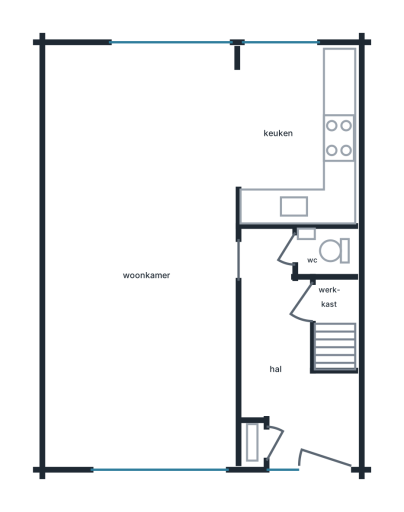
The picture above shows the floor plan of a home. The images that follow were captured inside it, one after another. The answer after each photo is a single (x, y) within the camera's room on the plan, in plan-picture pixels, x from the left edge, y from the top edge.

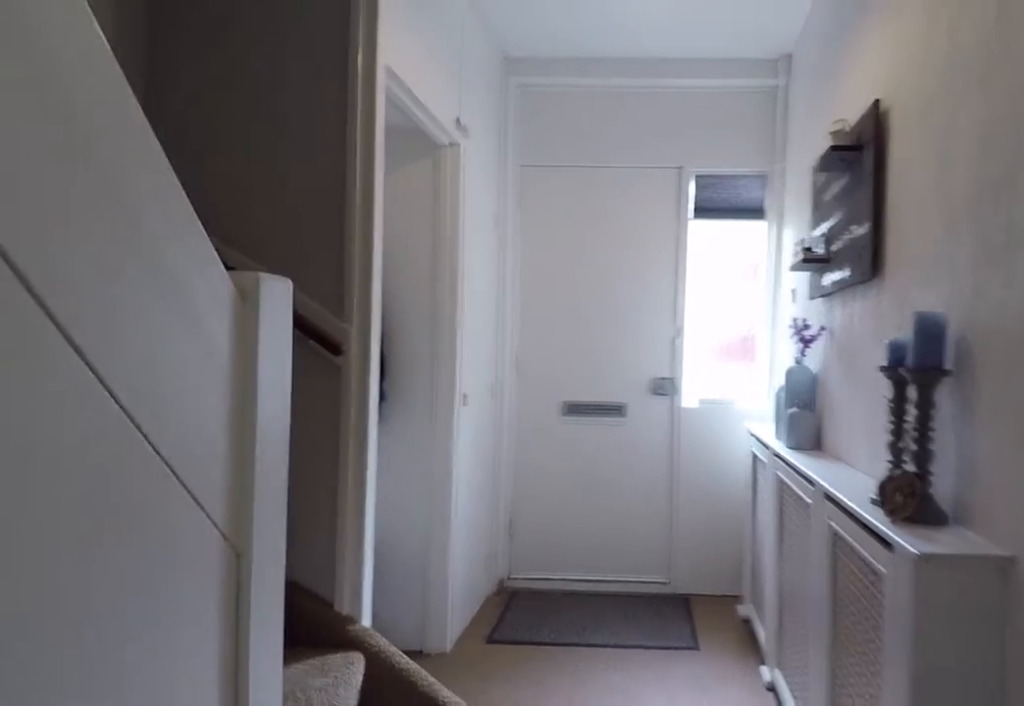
(289, 364)
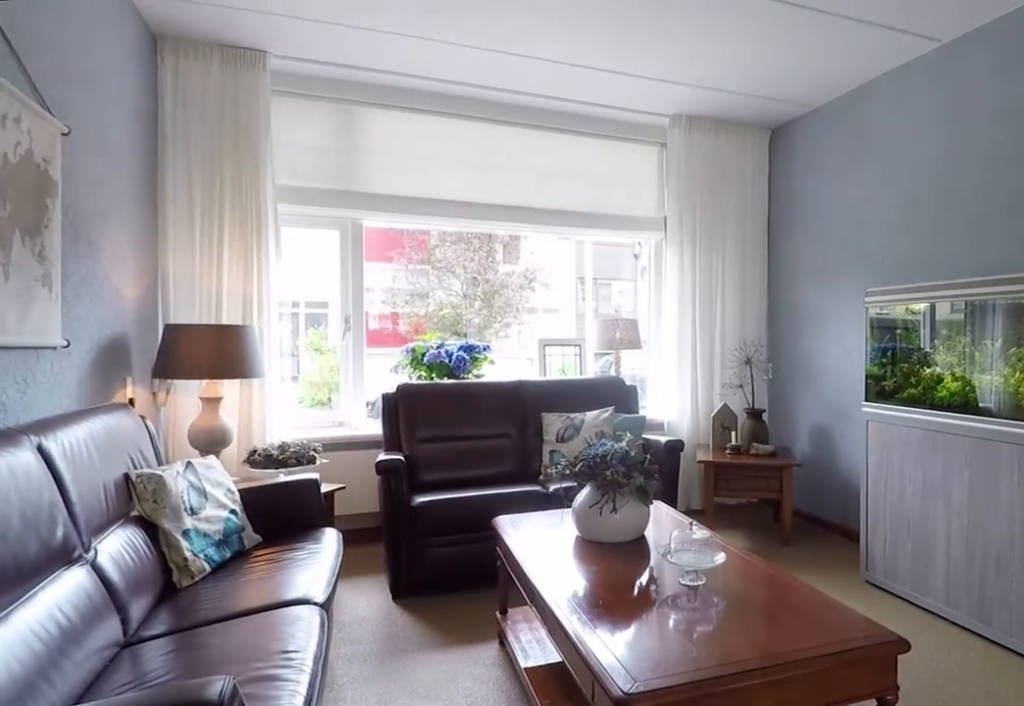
(146, 173)
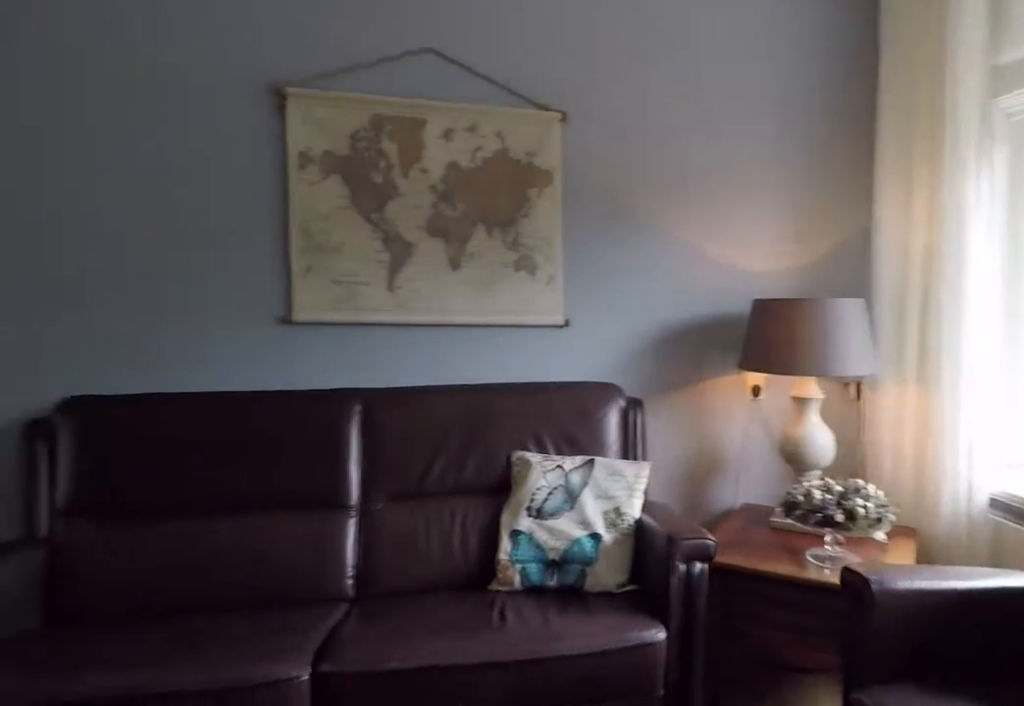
(146, 173)
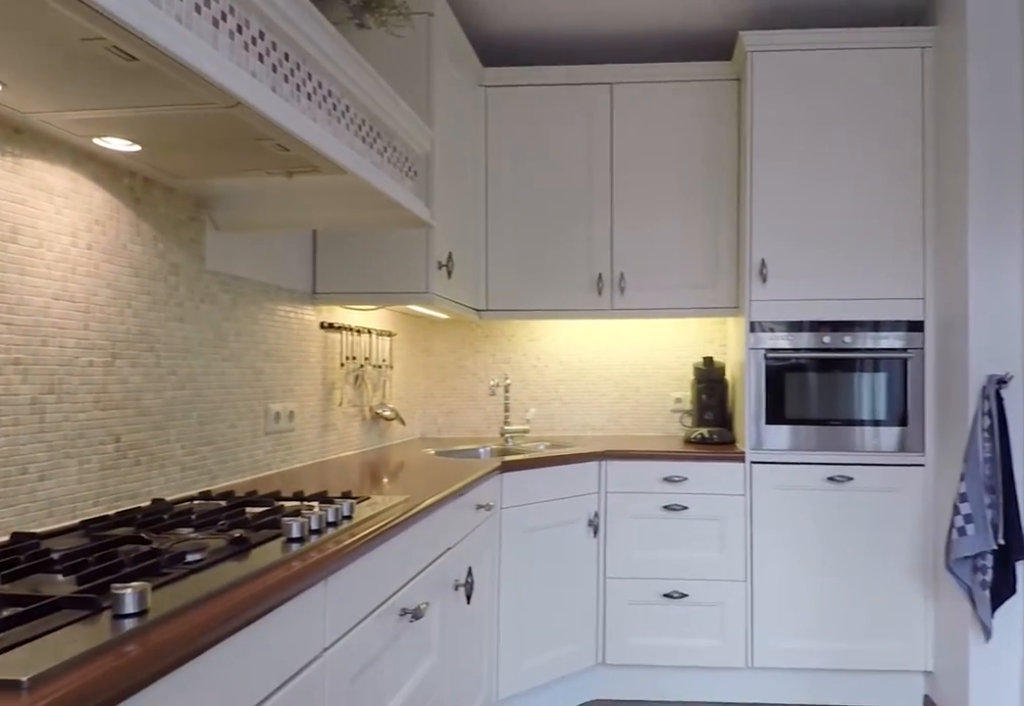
(295, 136)
